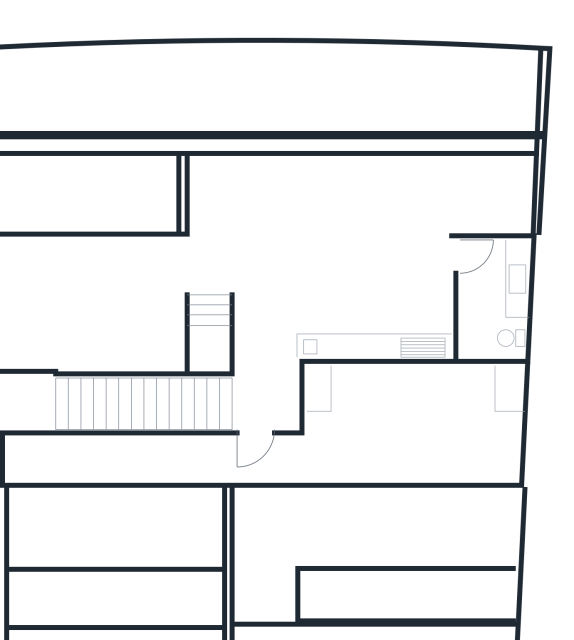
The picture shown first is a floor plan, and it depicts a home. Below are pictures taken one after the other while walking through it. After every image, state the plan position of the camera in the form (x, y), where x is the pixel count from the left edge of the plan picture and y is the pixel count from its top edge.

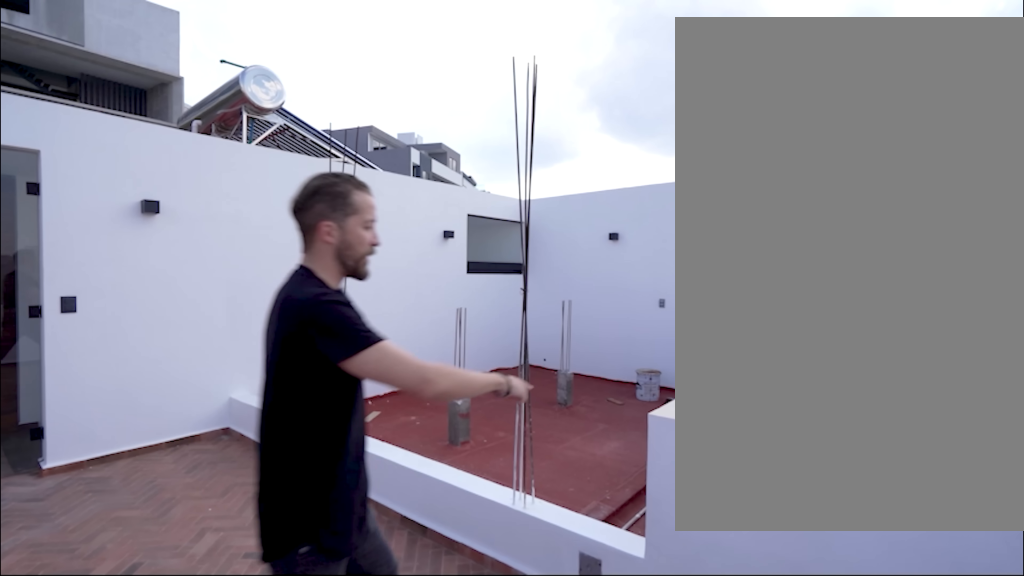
(235, 201)
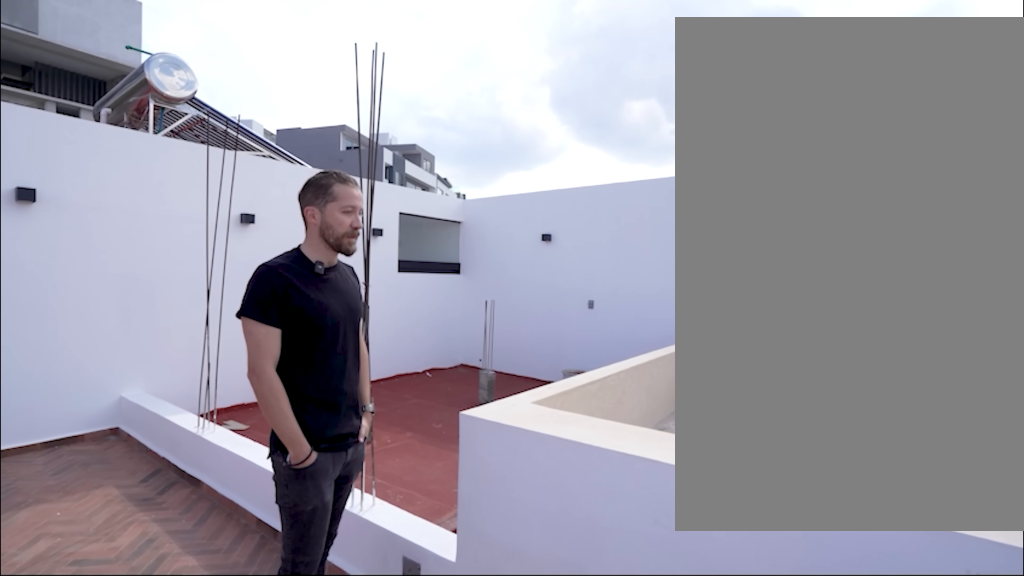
(209, 193)
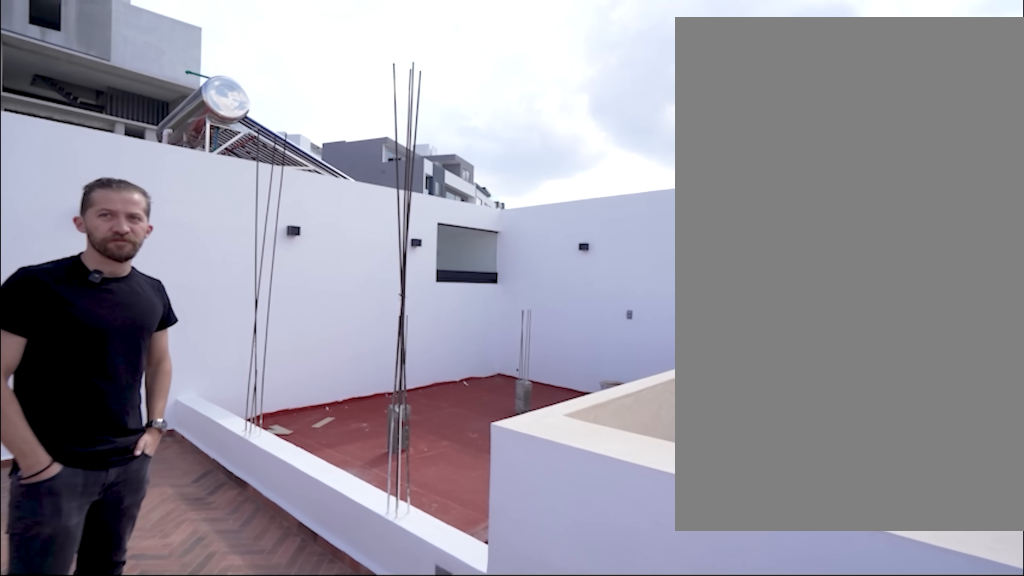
(209, 193)
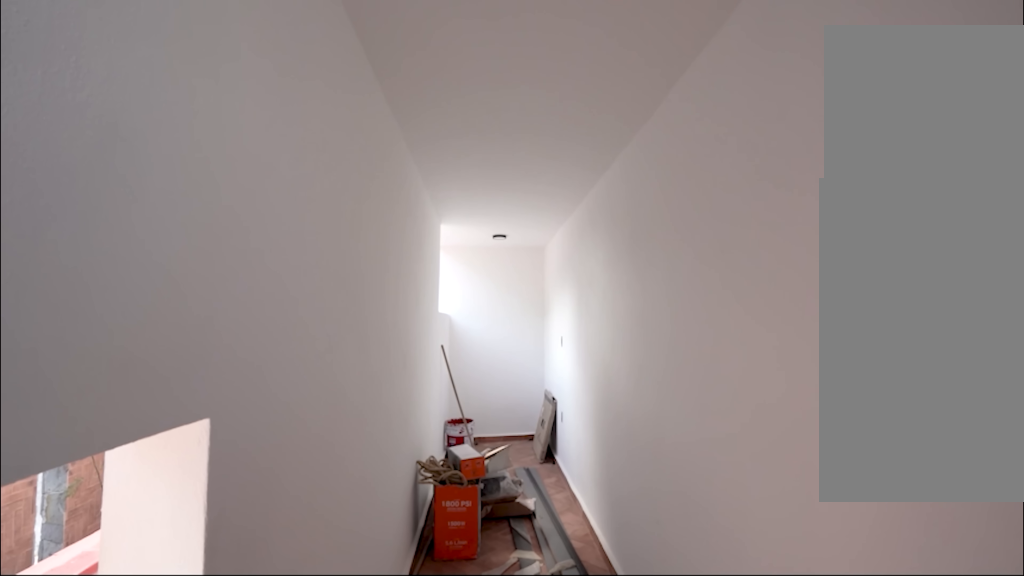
(247, 451)
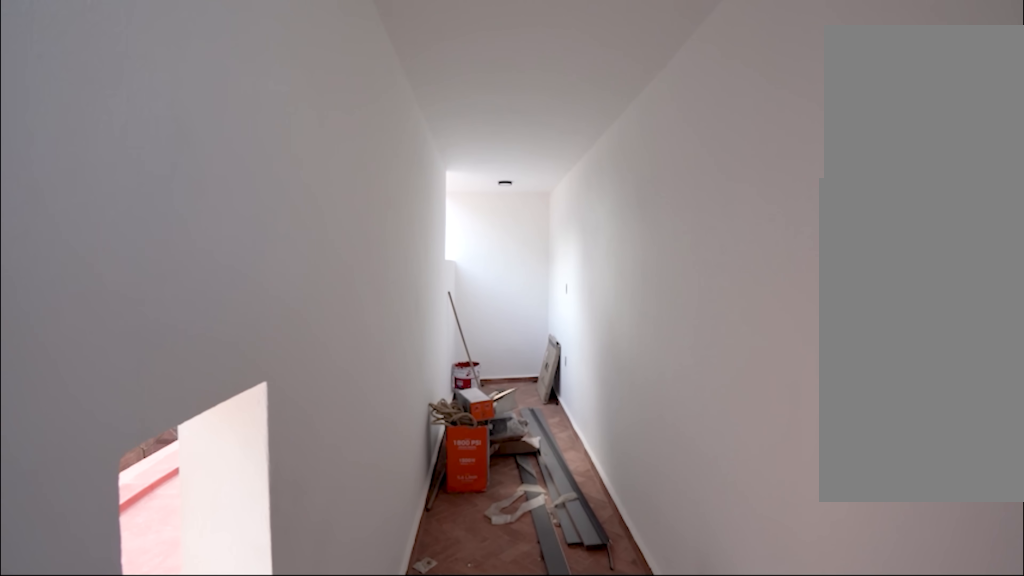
(248, 451)
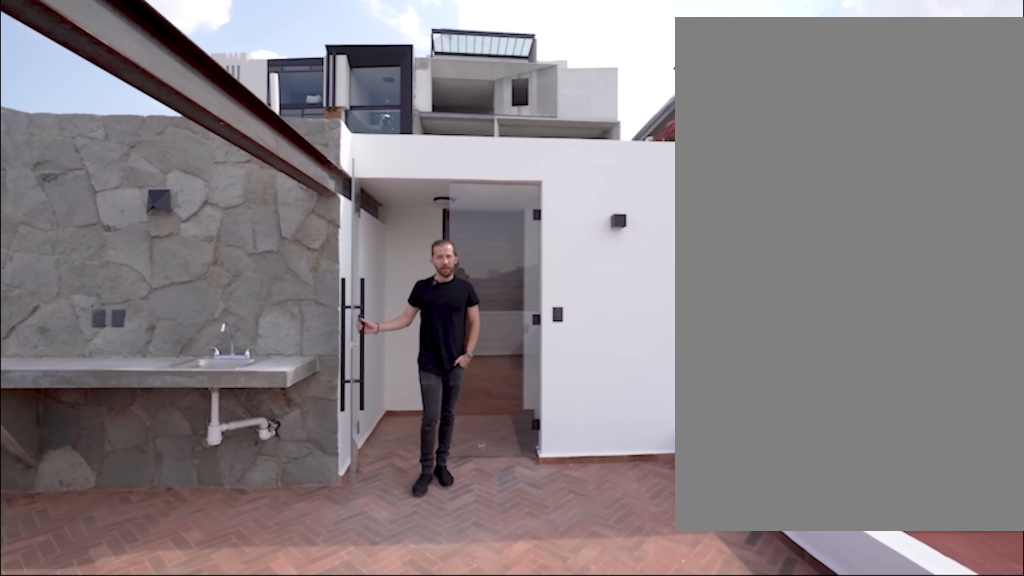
(262, 266)
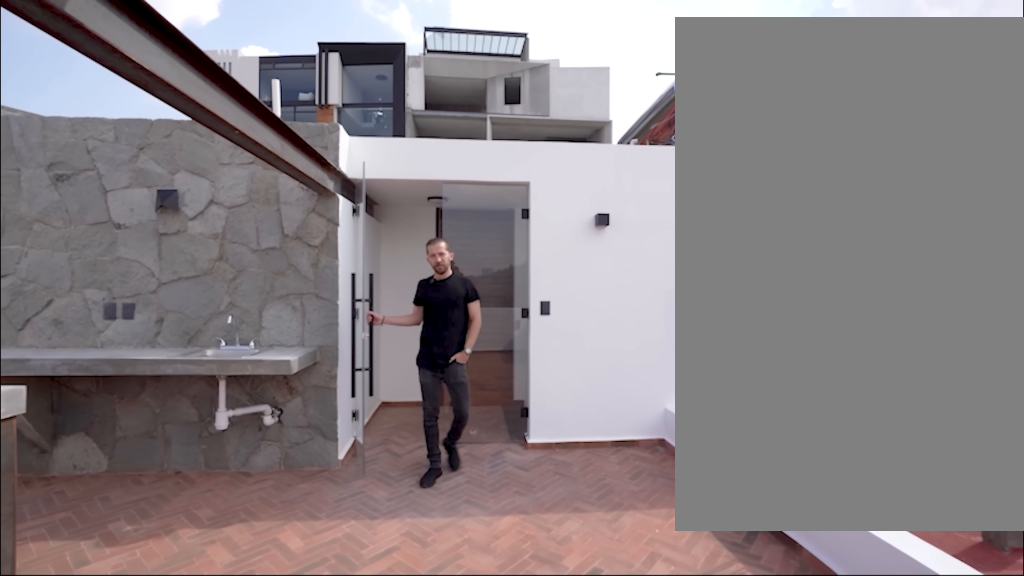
(264, 254)
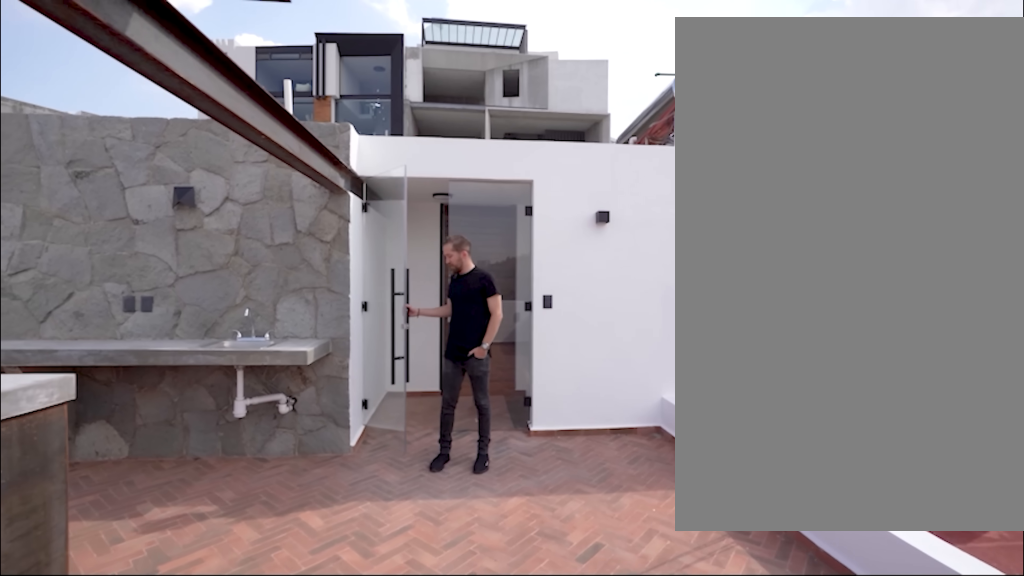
(263, 243)
